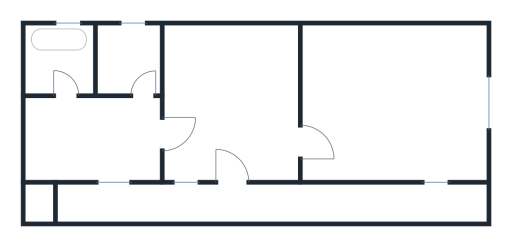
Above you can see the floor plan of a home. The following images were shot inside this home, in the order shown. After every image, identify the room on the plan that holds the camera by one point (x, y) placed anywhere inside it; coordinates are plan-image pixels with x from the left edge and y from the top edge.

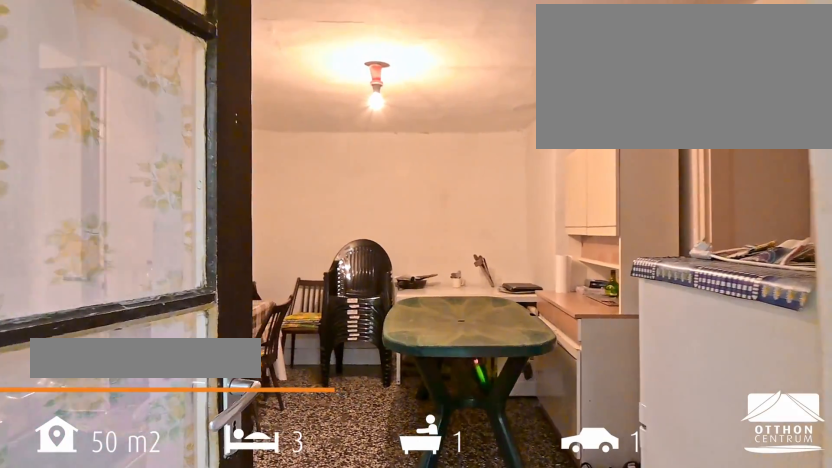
(230, 99)
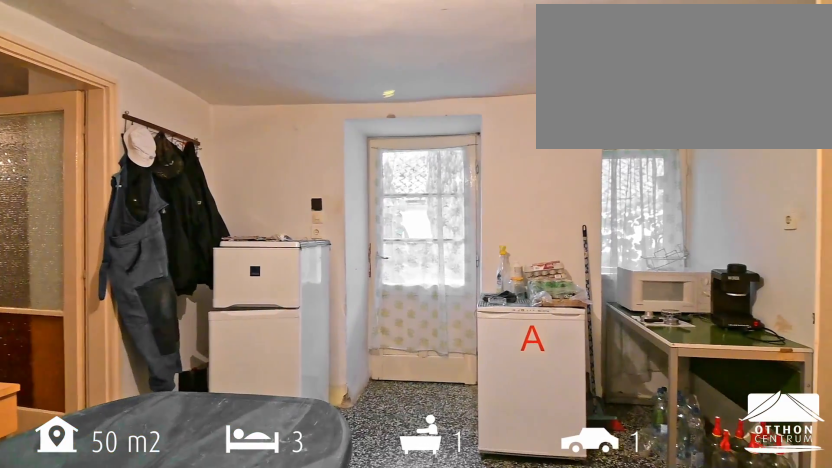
(230, 99)
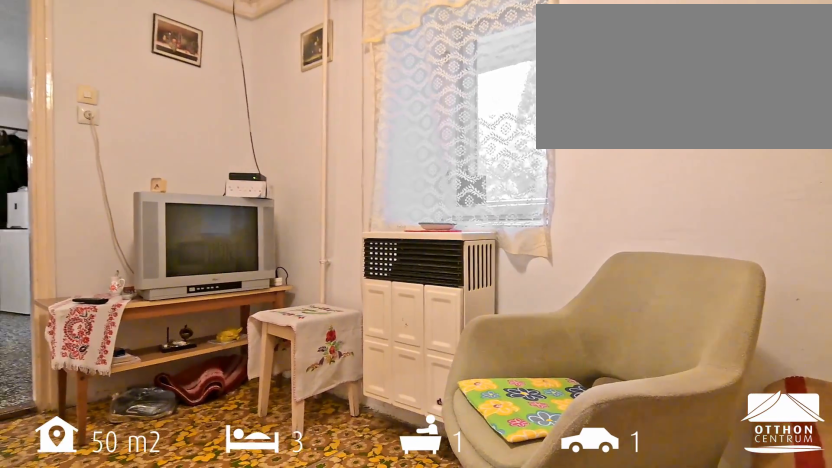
(83, 139)
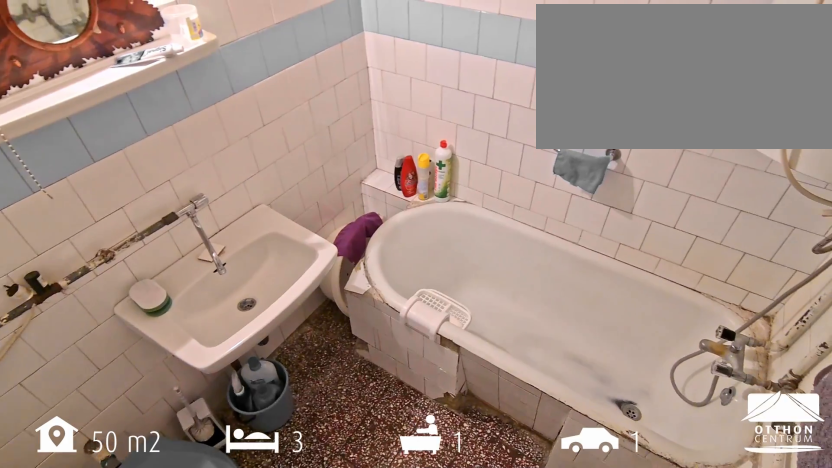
(62, 65)
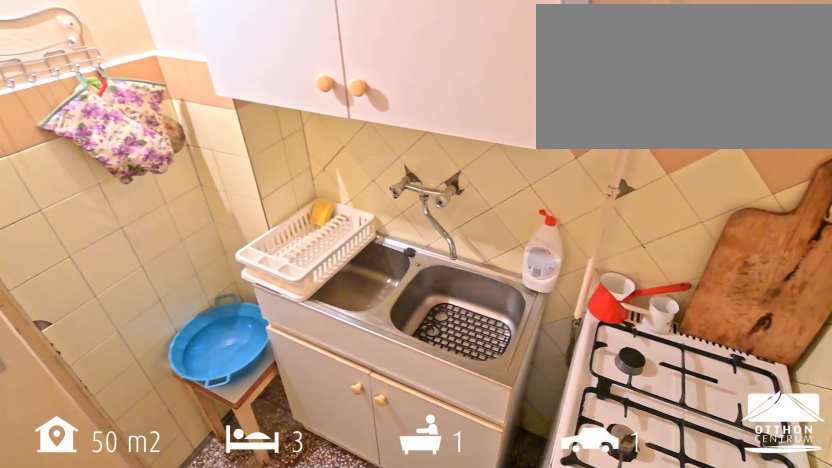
(127, 56)
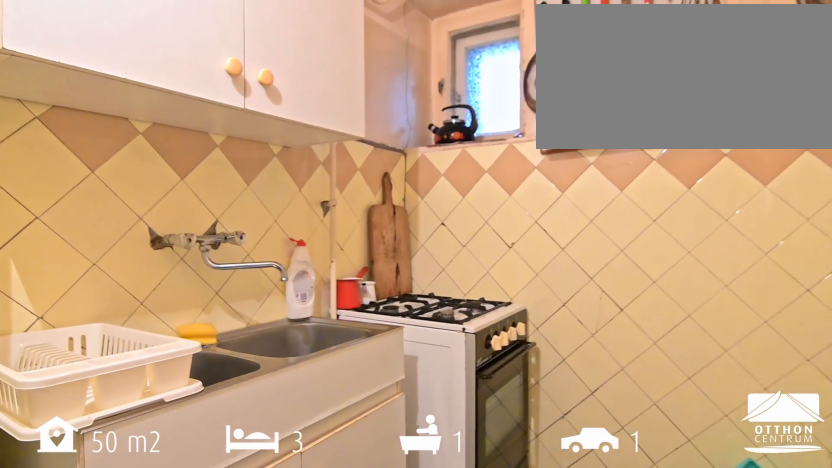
(127, 56)
